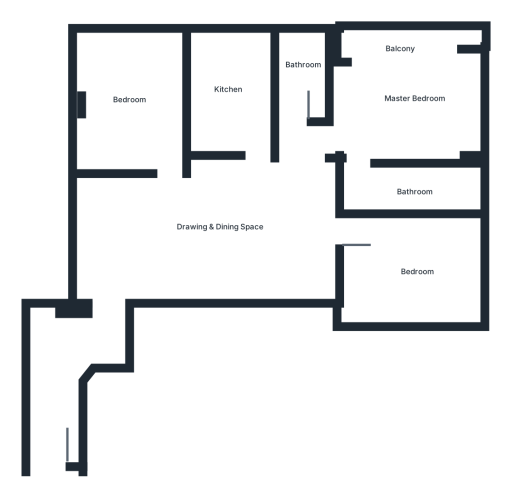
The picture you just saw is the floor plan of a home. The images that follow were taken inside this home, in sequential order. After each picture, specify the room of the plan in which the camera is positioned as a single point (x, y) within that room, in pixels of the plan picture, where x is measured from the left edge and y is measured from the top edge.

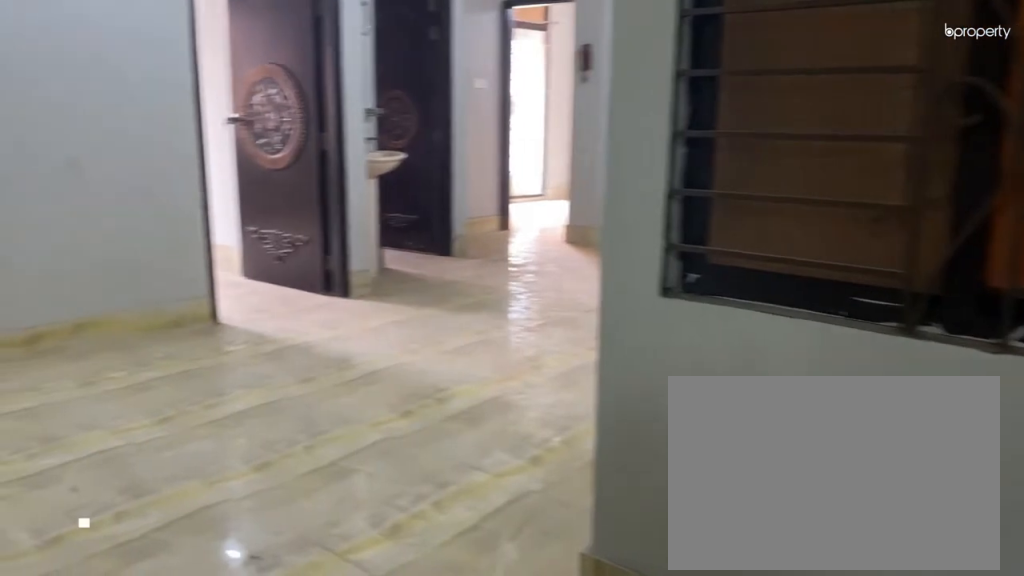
(130, 276)
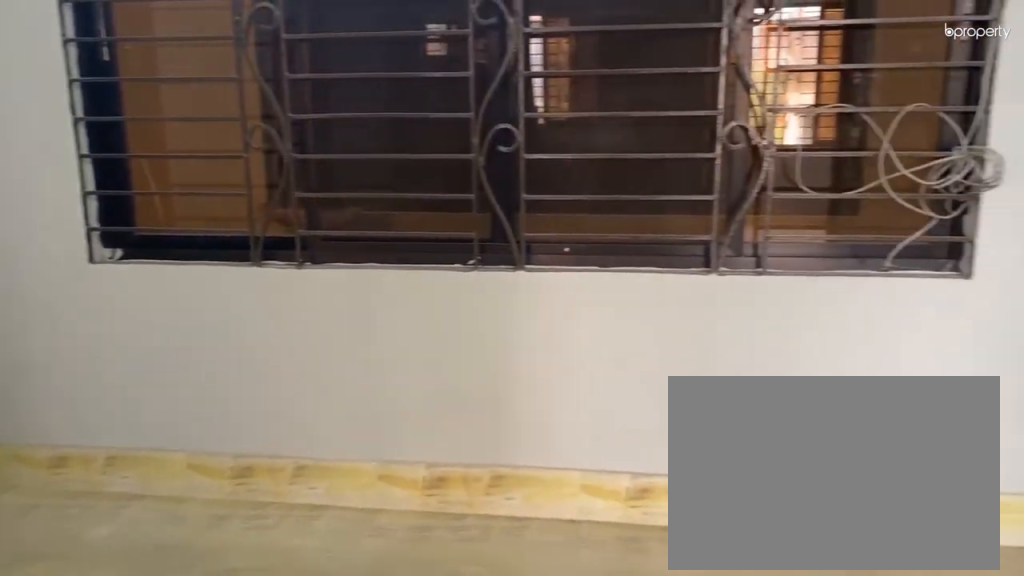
(216, 210)
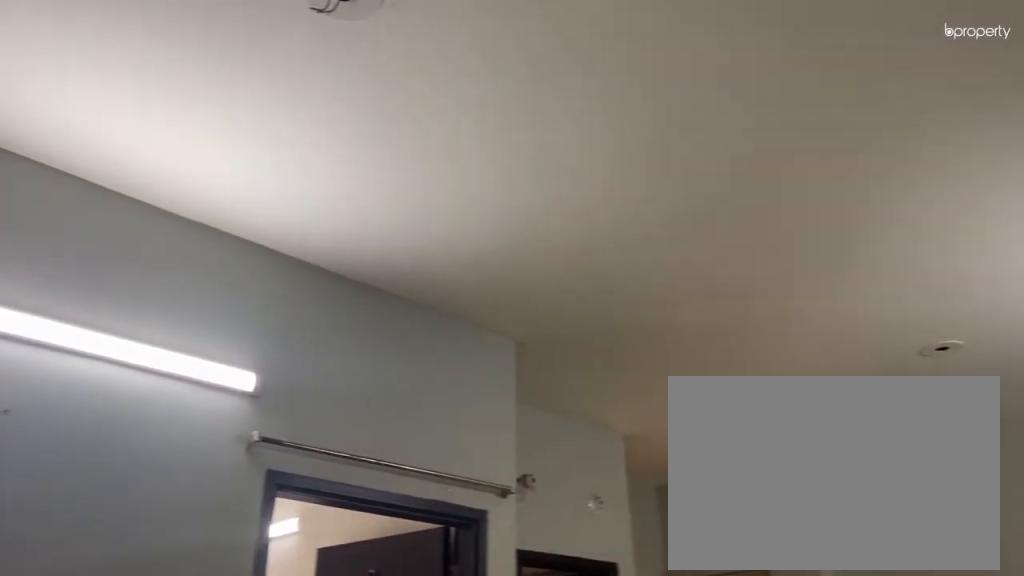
(217, 209)
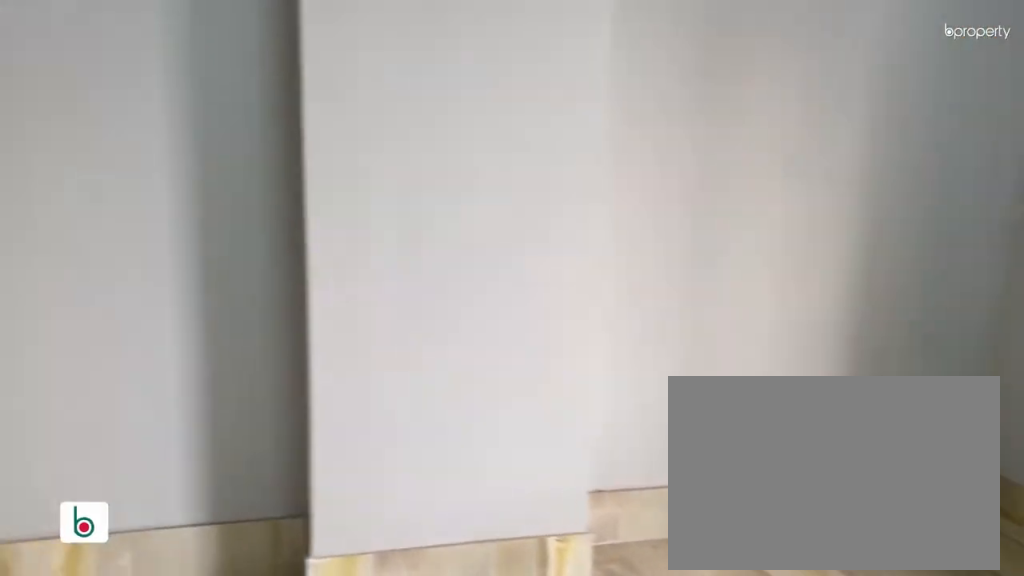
(123, 117)
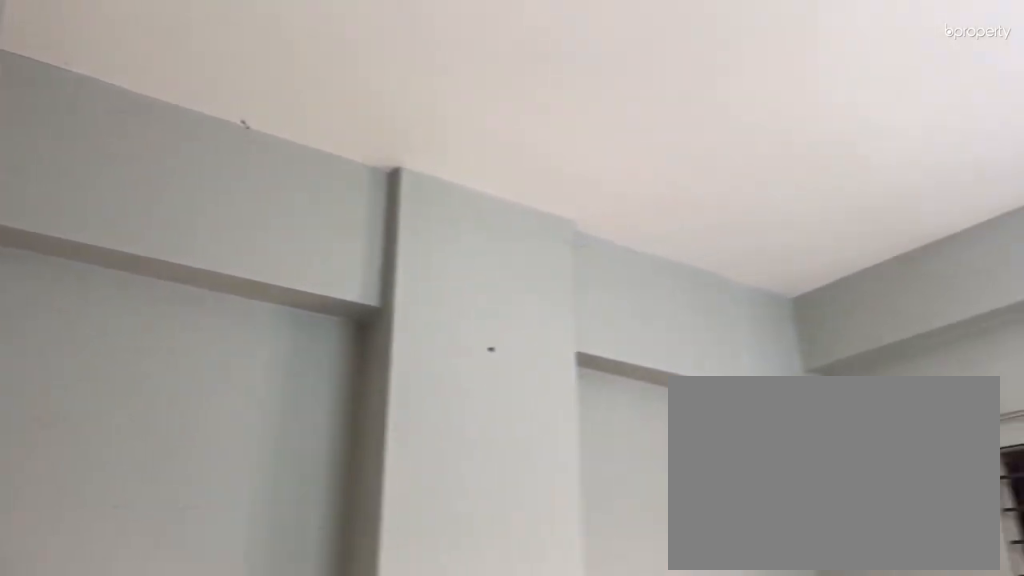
(123, 117)
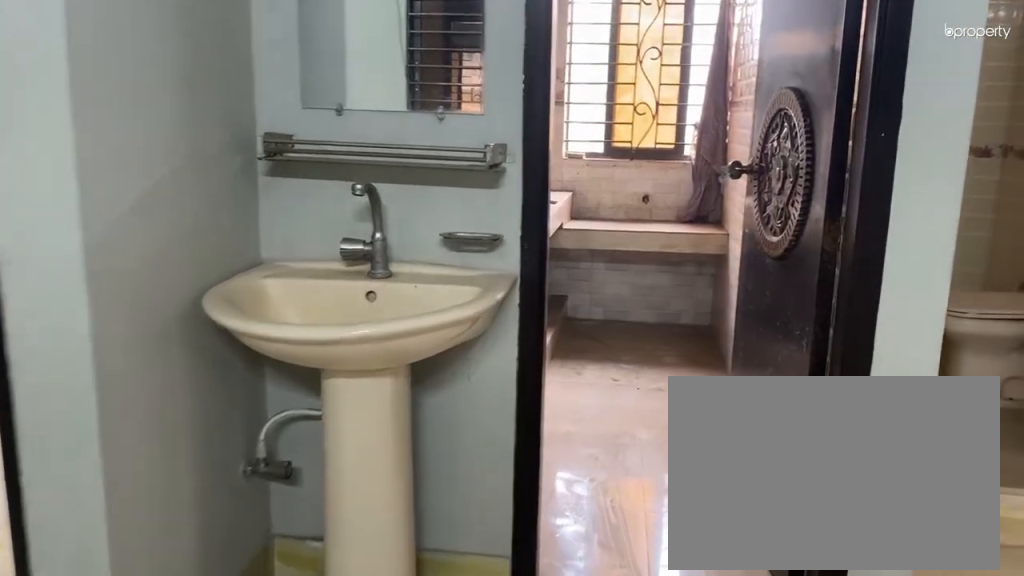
(248, 156)
